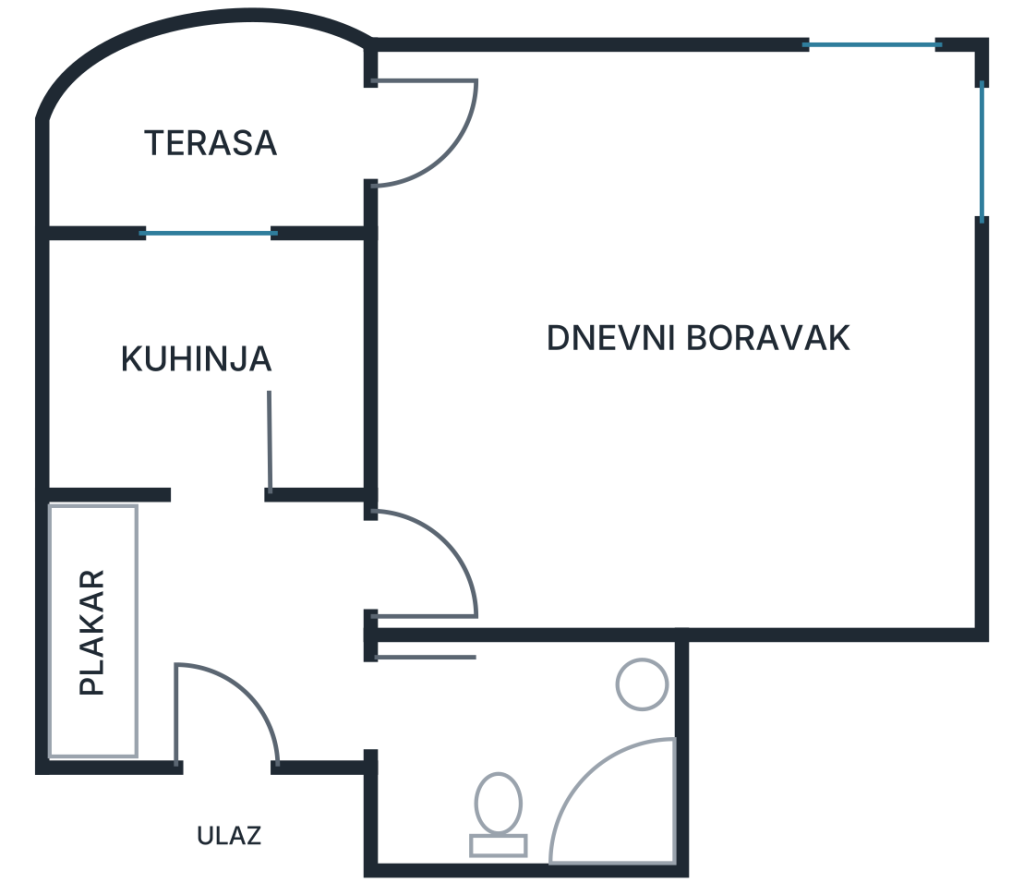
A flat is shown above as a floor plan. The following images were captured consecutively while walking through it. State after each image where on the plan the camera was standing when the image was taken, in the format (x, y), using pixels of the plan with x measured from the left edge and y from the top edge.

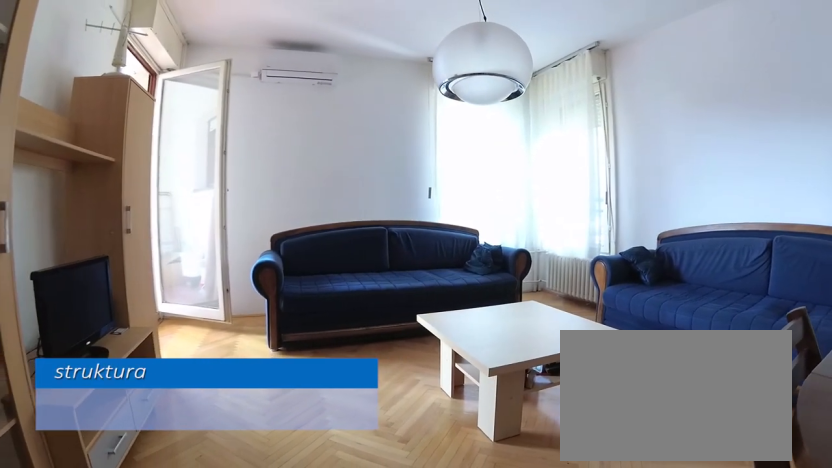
(496, 563)
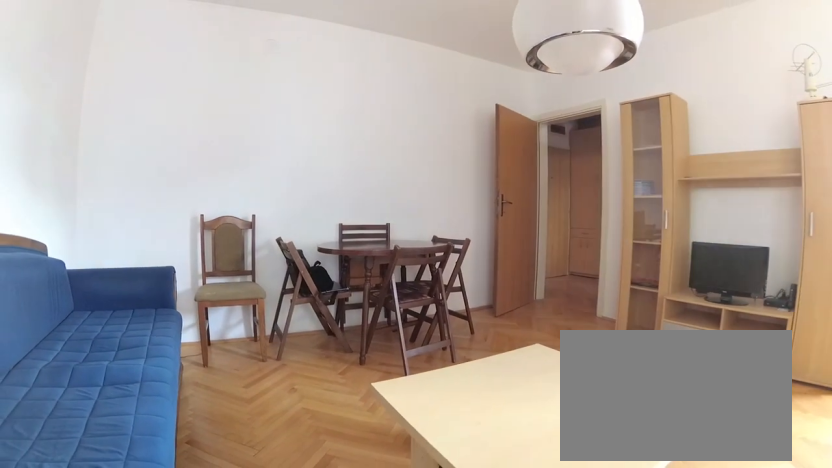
(794, 222)
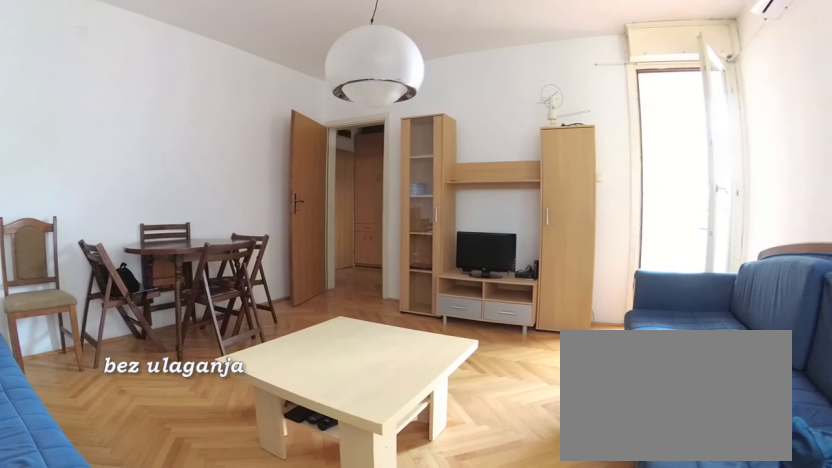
(859, 186)
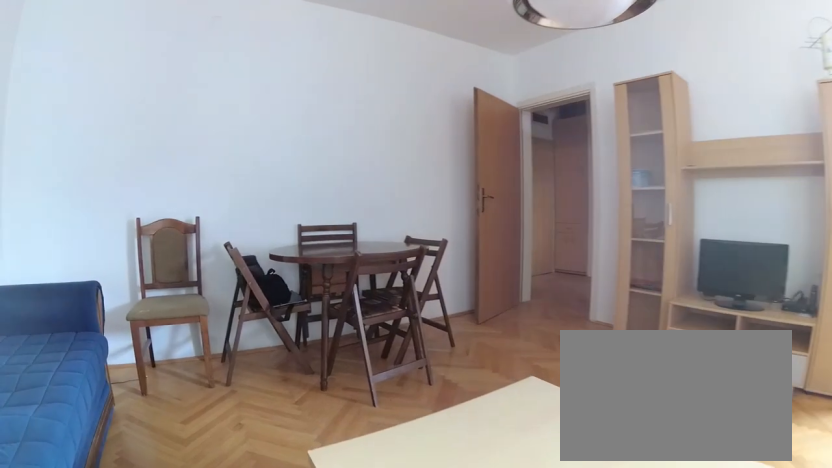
(777, 270)
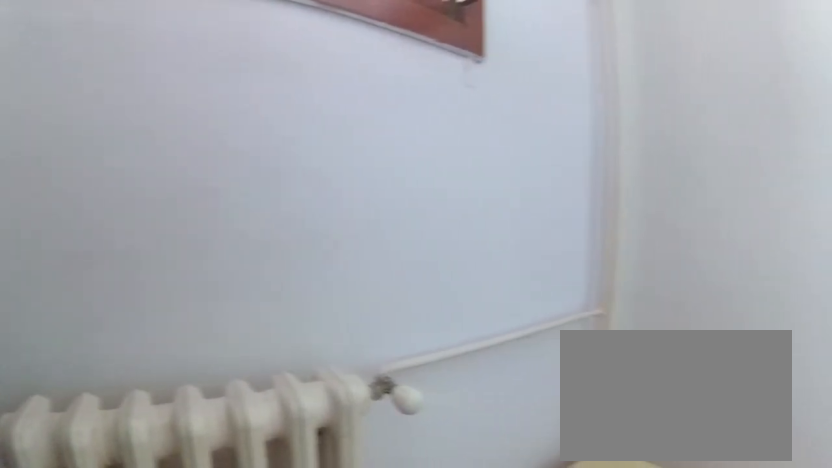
(204, 357)
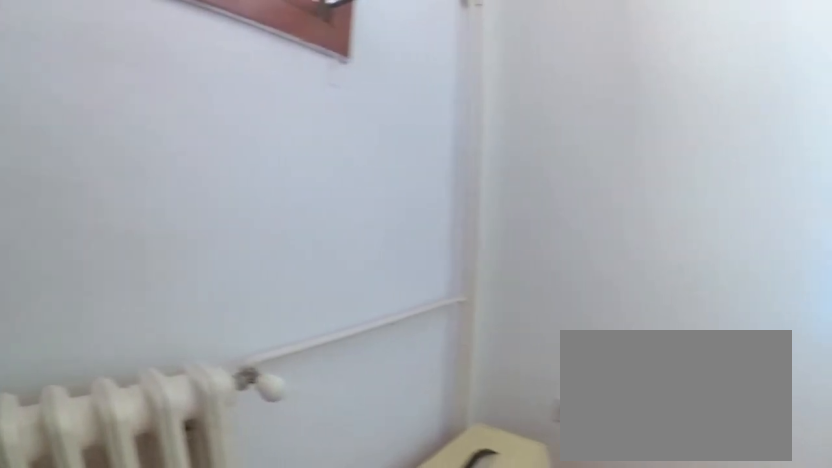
(200, 349)
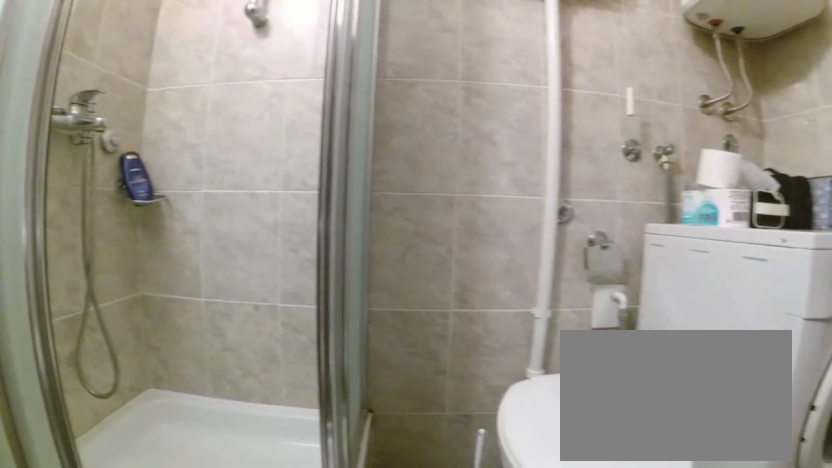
(617, 651)
